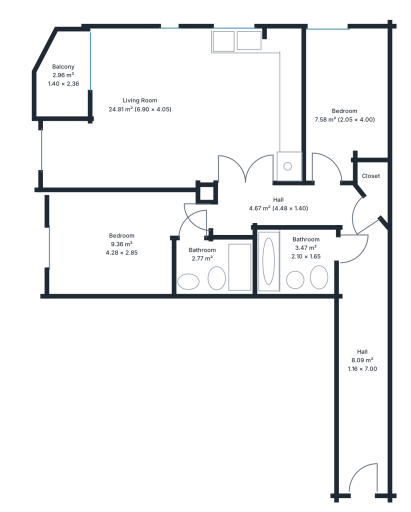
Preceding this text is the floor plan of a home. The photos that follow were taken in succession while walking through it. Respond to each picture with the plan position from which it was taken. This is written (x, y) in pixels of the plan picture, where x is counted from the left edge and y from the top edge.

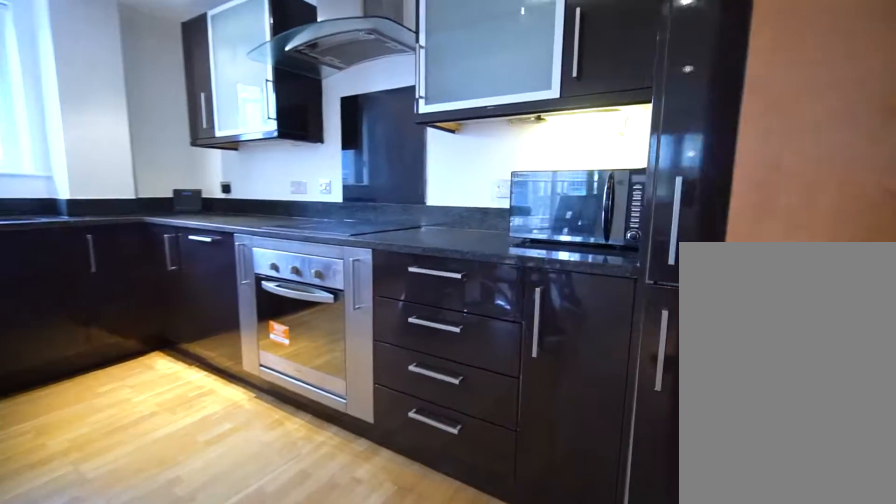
(237, 163)
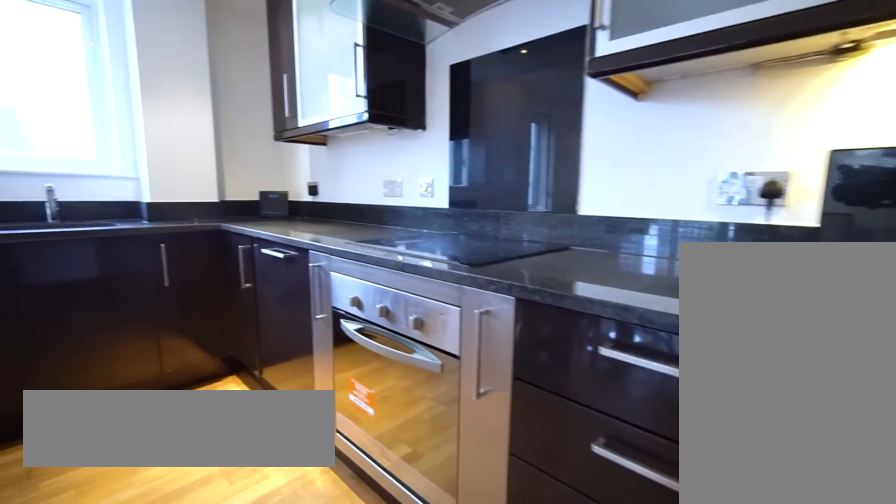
(257, 141)
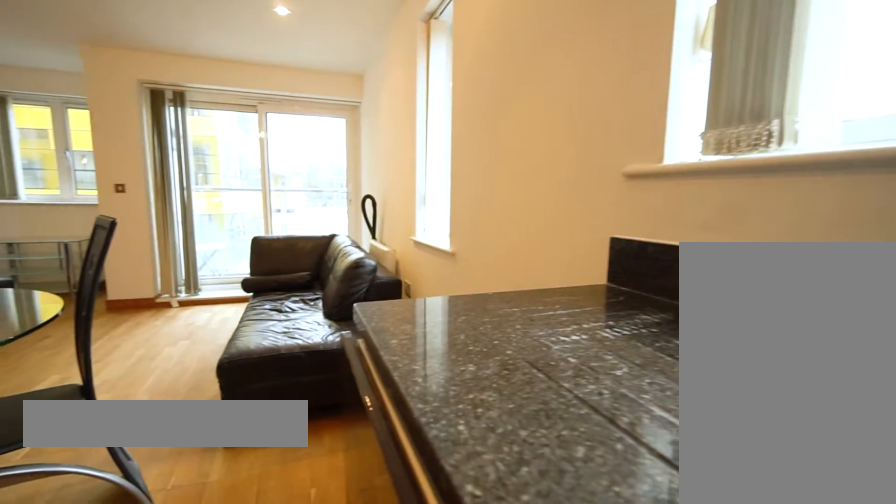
(240, 55)
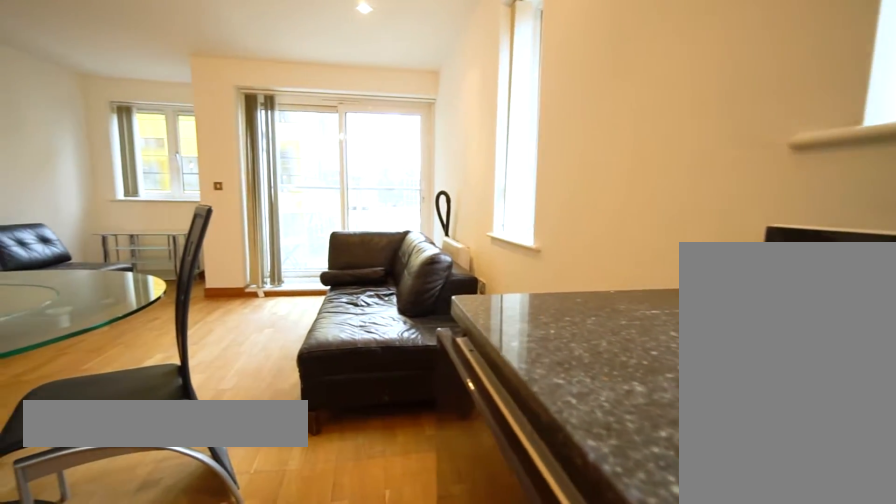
(240, 55)
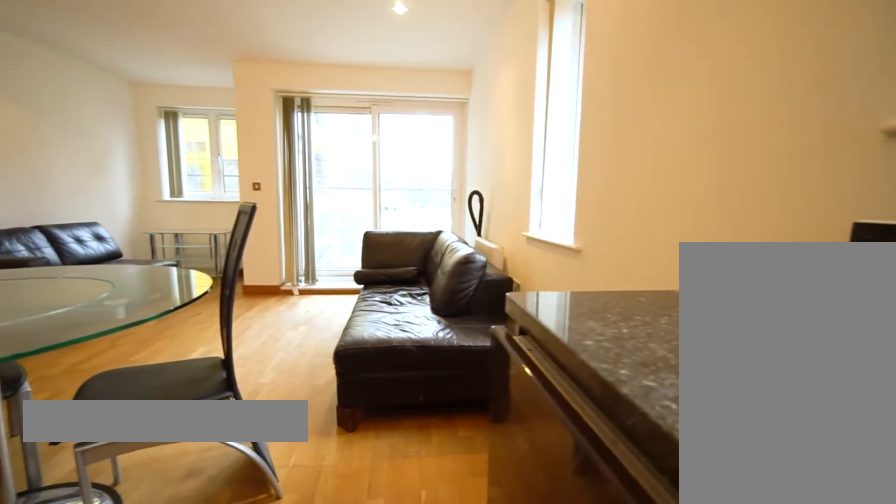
(240, 55)
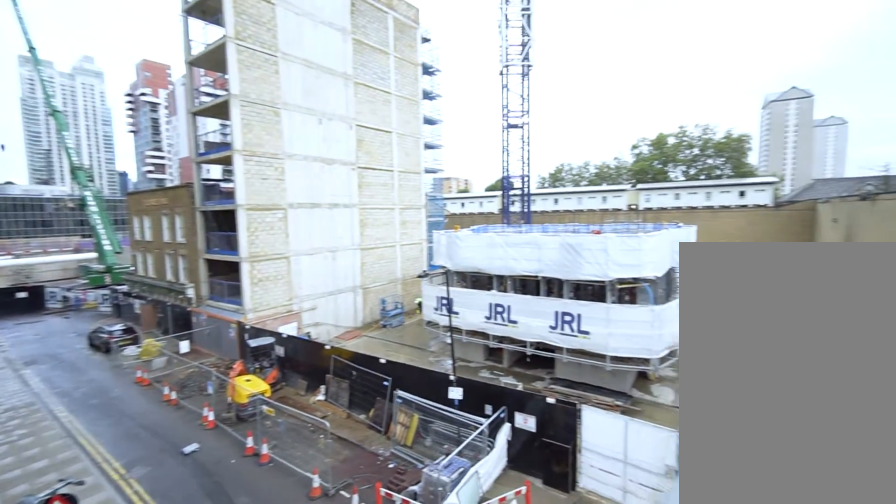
(63, 69)
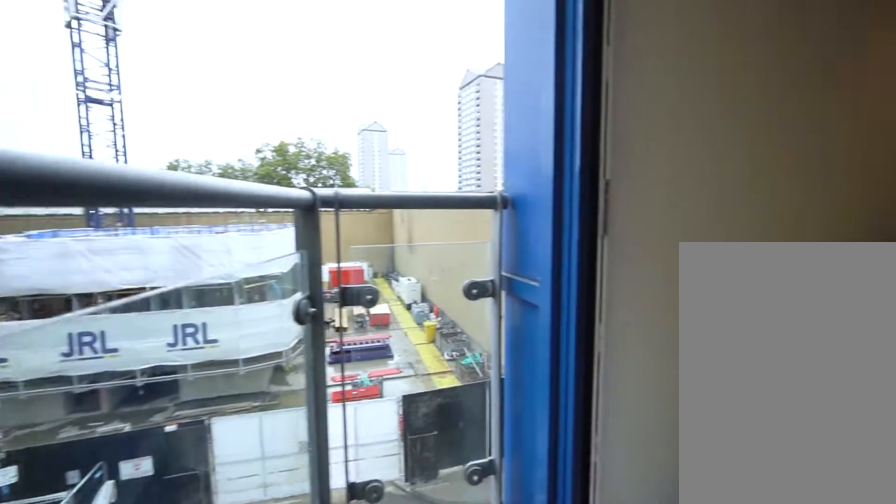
(64, 69)
